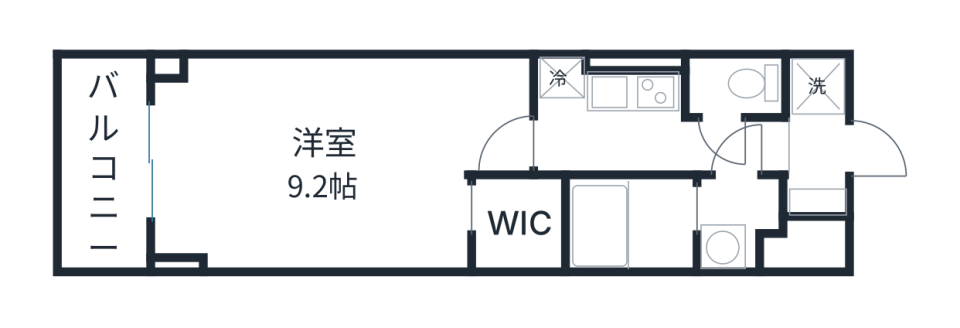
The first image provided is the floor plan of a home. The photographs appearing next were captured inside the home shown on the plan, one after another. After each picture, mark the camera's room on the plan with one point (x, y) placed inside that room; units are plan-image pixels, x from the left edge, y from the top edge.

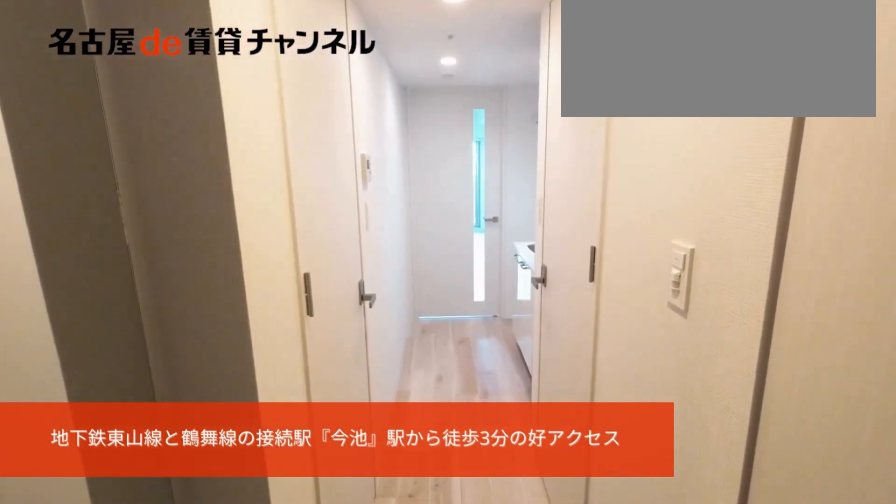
(817, 155)
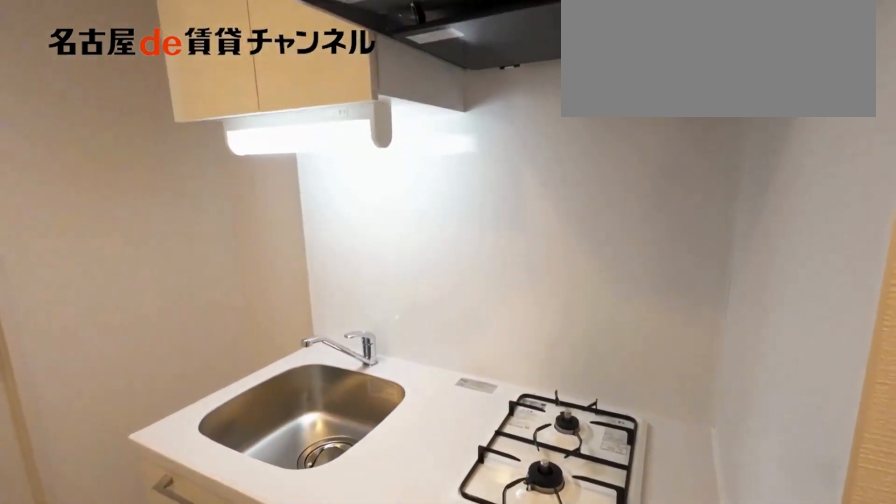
(631, 92)
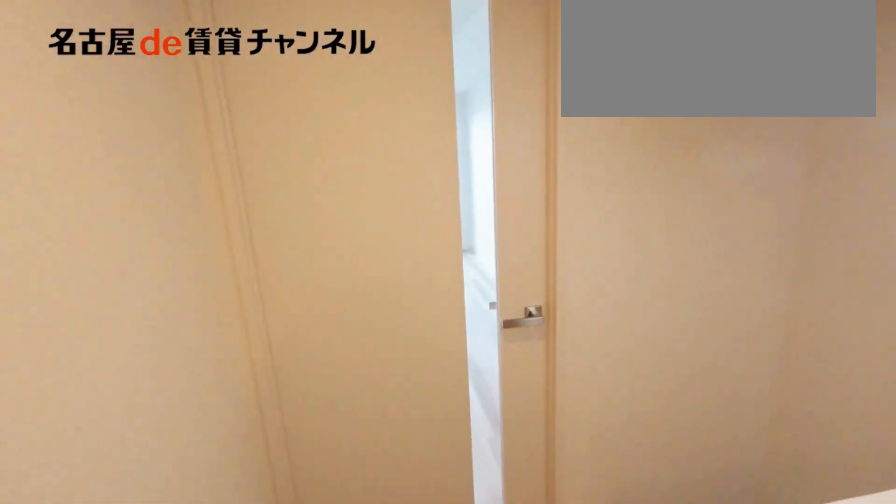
(631, 92)
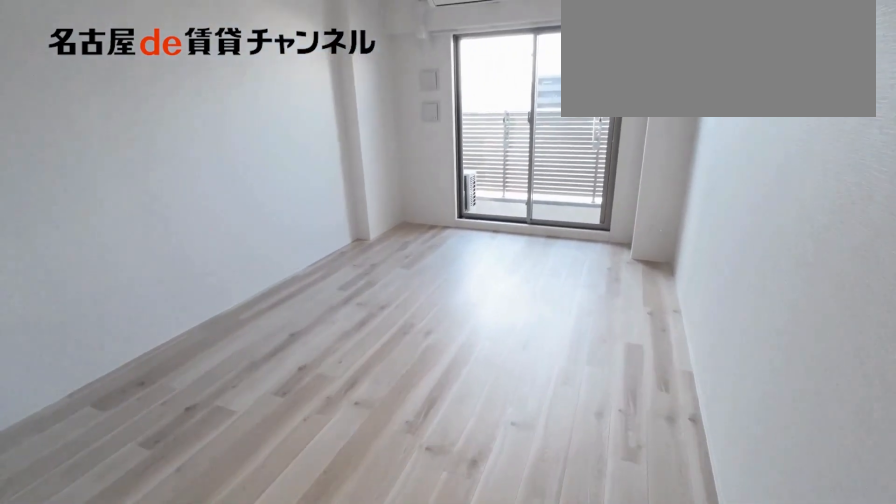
(331, 158)
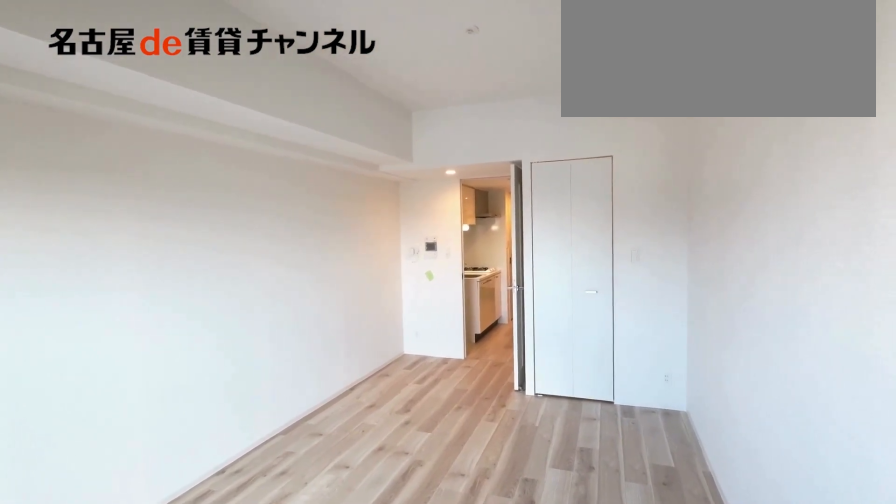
(331, 158)
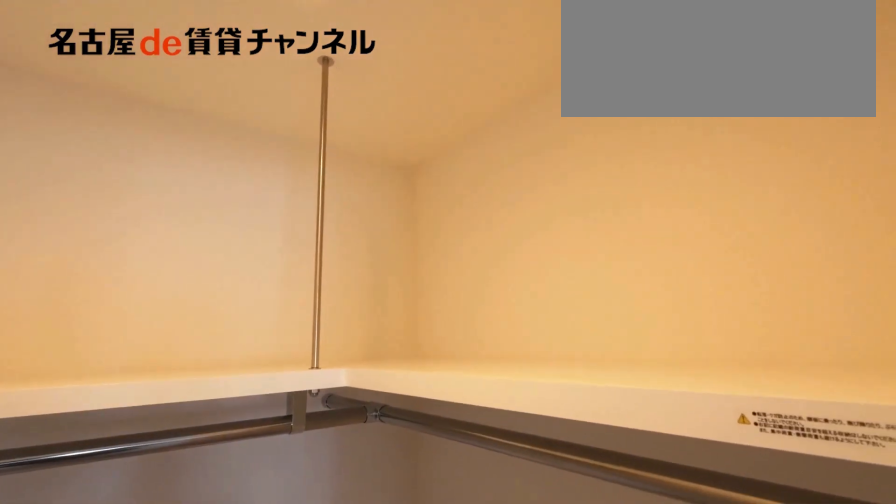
(518, 225)
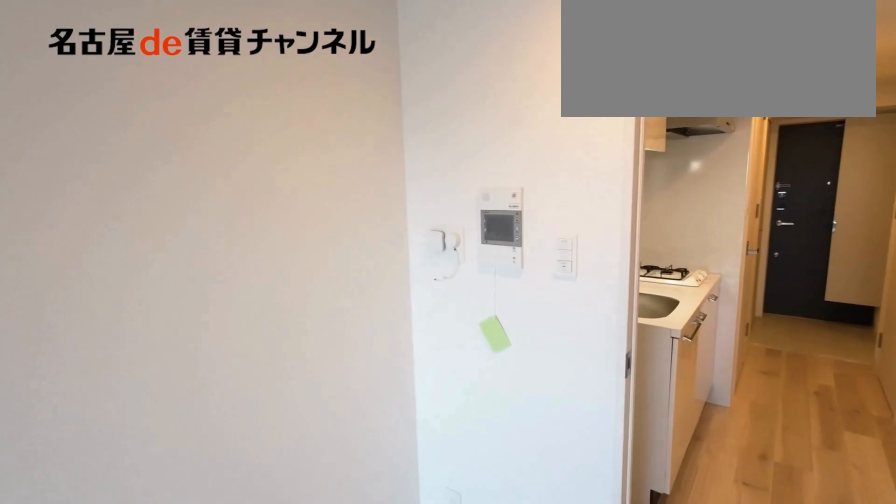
(332, 158)
